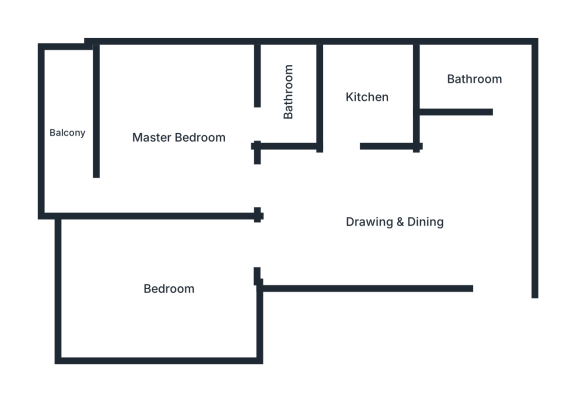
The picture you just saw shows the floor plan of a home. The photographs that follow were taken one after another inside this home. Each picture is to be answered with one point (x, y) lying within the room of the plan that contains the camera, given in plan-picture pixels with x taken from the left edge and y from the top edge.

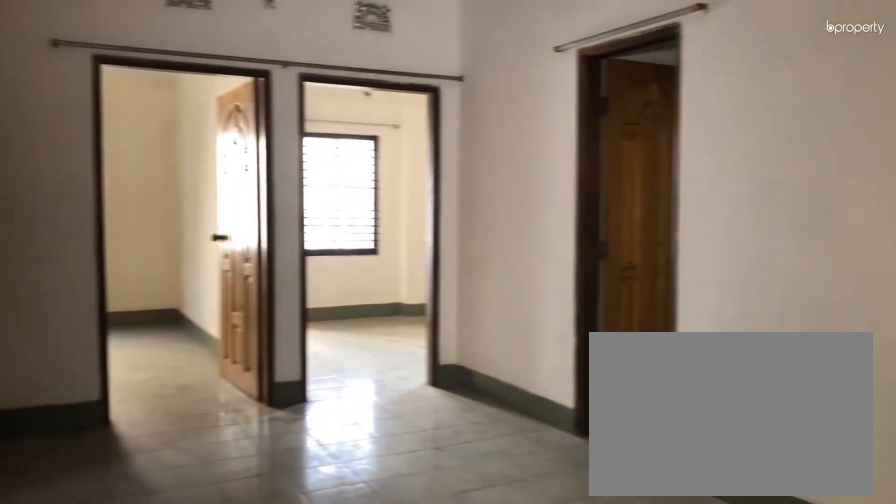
(395, 226)
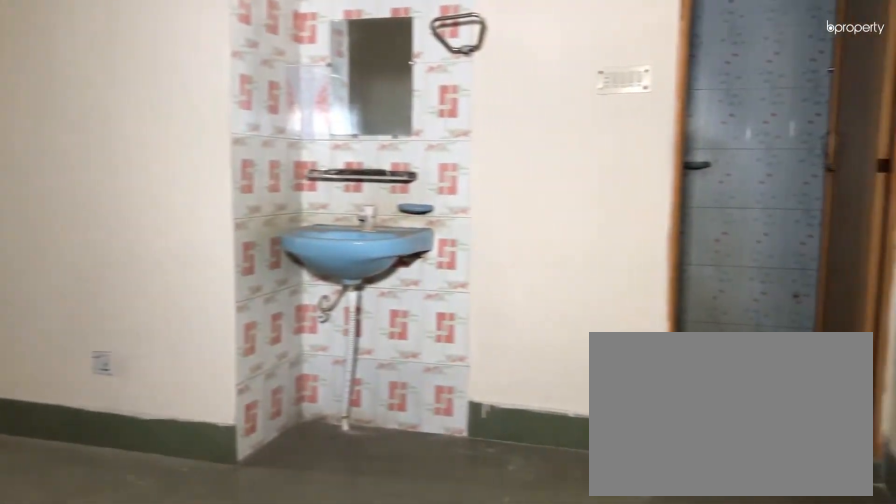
(395, 226)
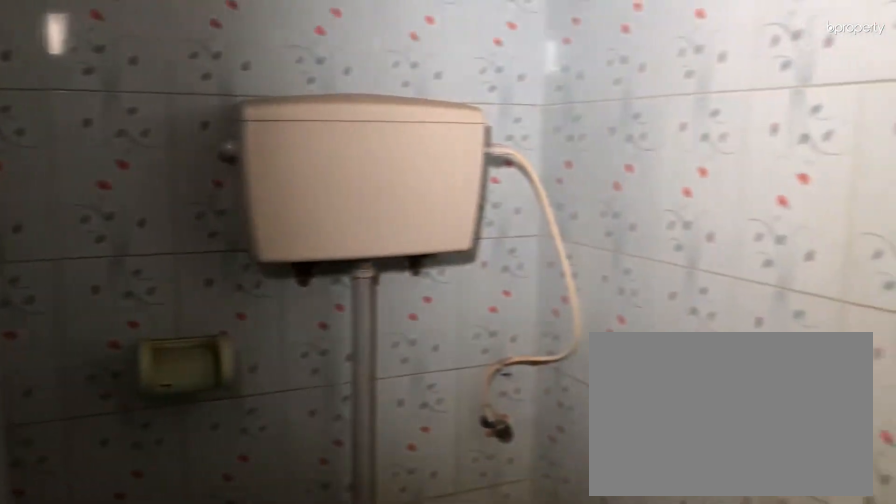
(473, 79)
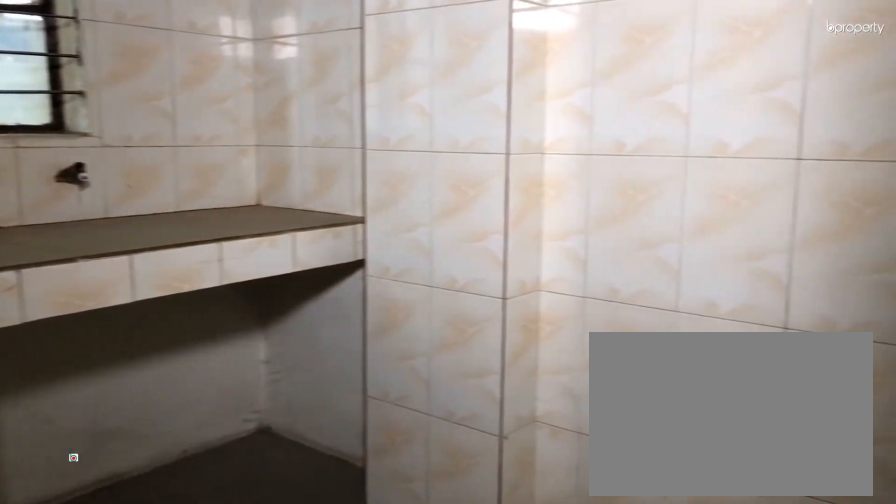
(367, 93)
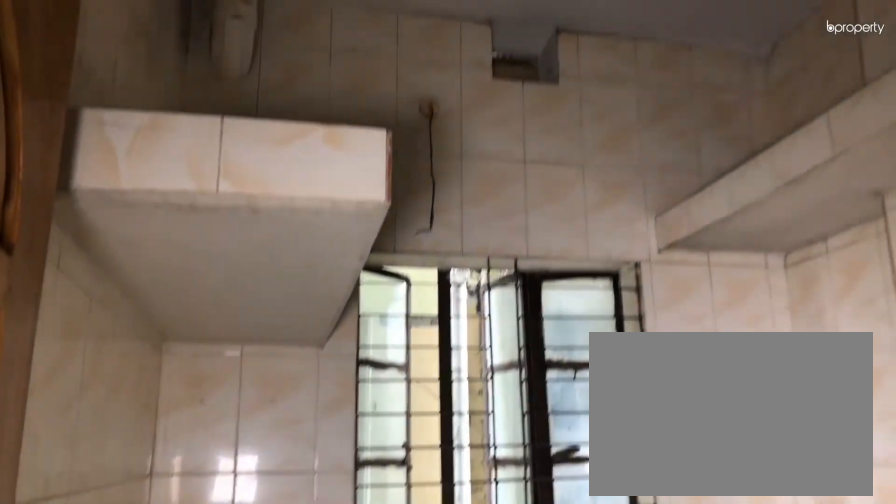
(368, 93)
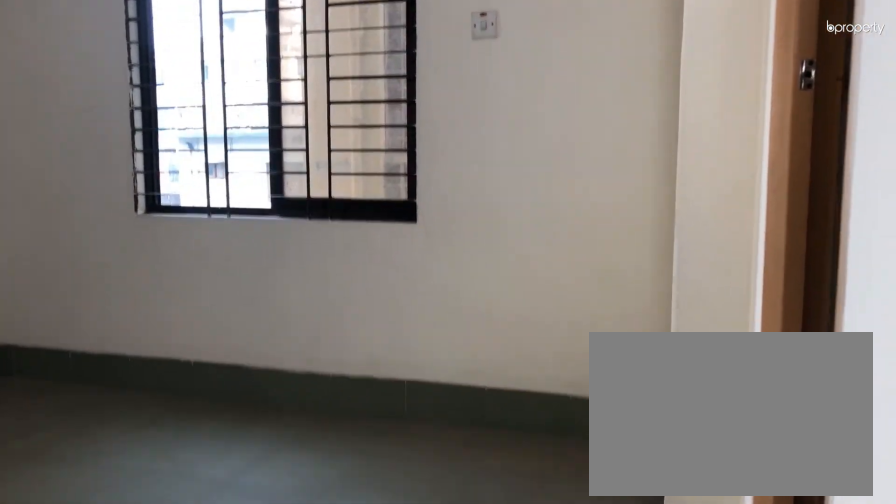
(175, 142)
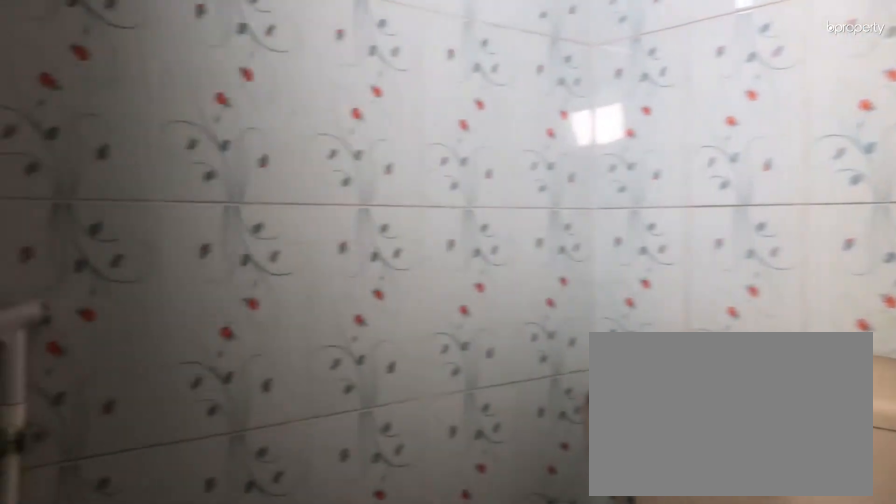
(286, 101)
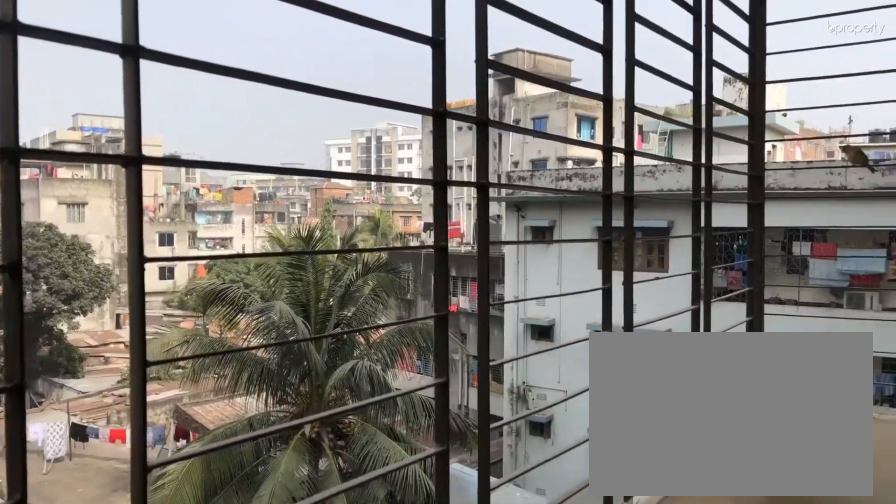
(66, 133)
